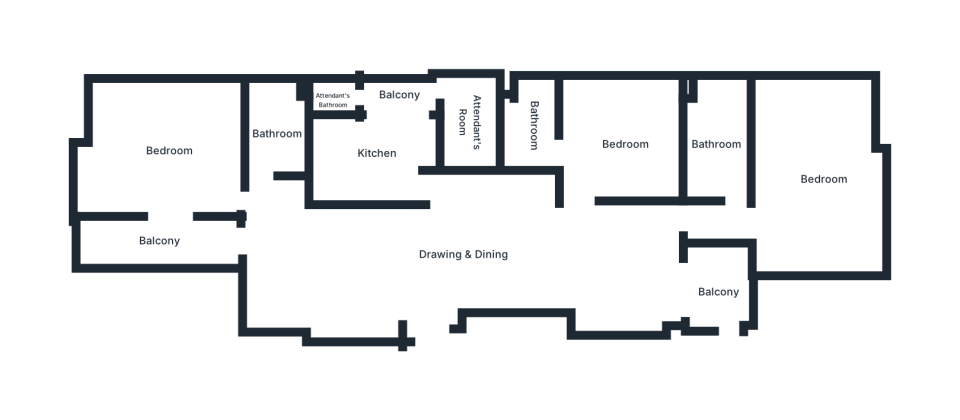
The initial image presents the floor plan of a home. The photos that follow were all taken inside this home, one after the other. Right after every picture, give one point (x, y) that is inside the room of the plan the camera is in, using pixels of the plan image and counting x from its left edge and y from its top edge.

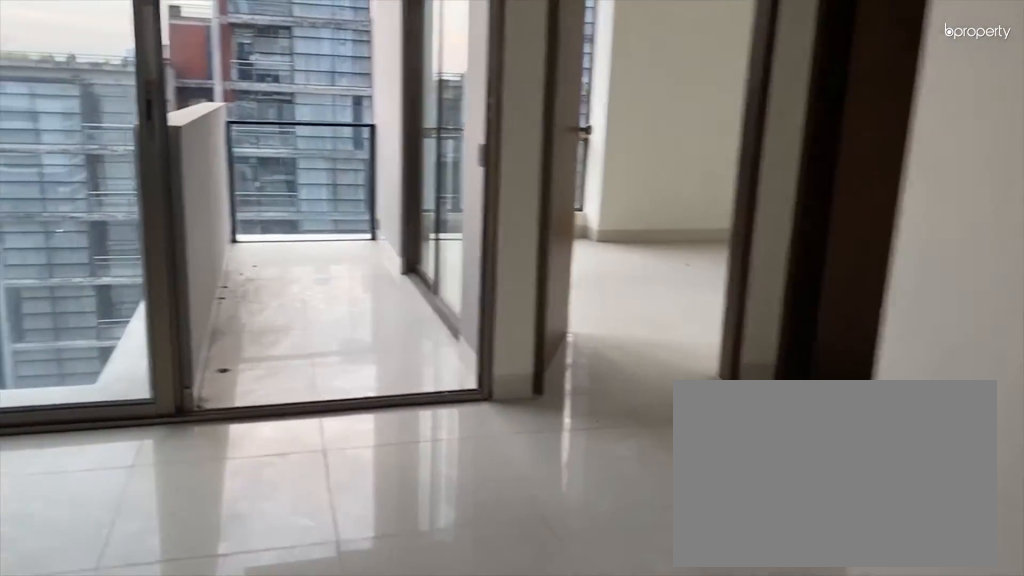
(303, 264)
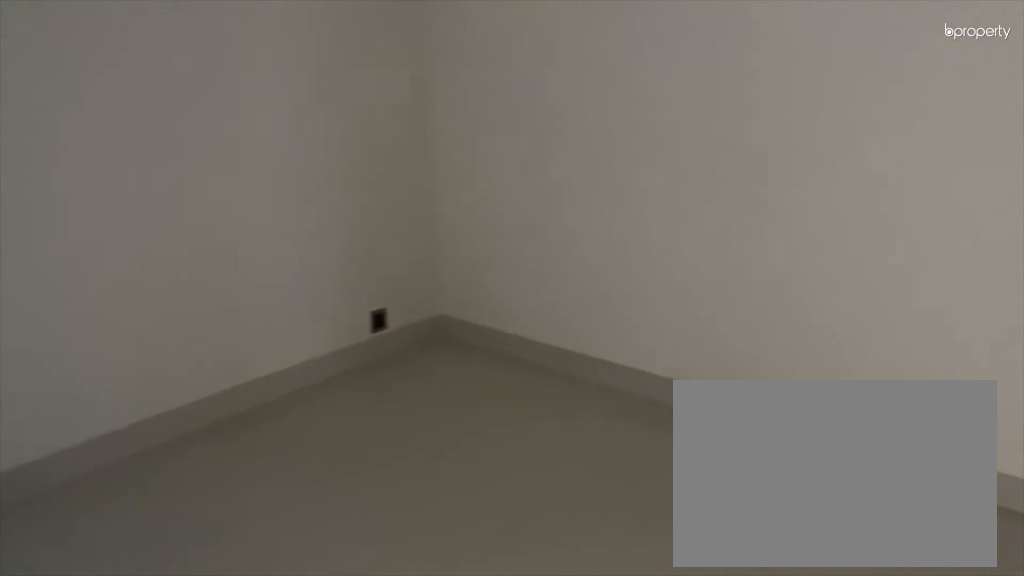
(615, 145)
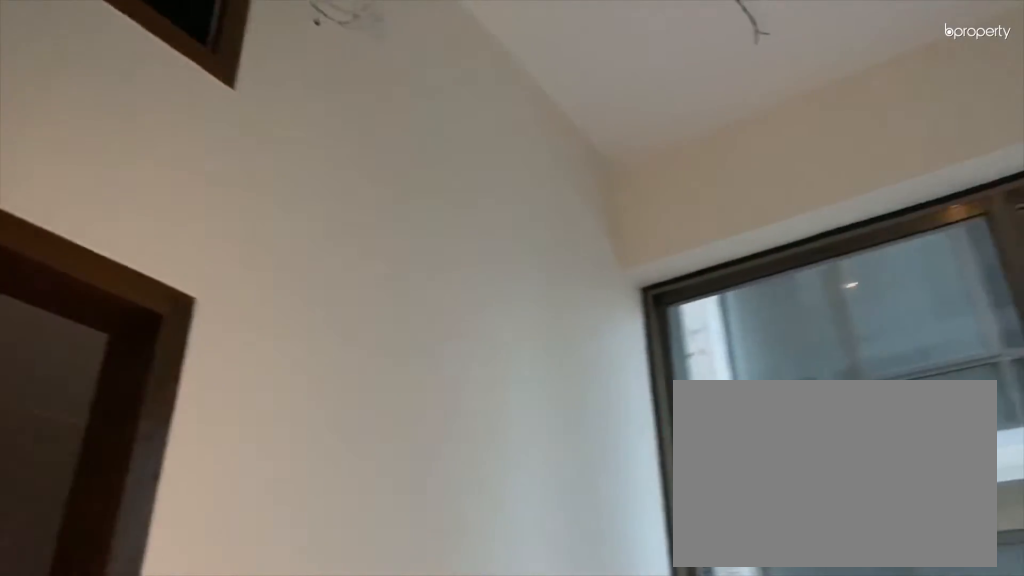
(615, 145)
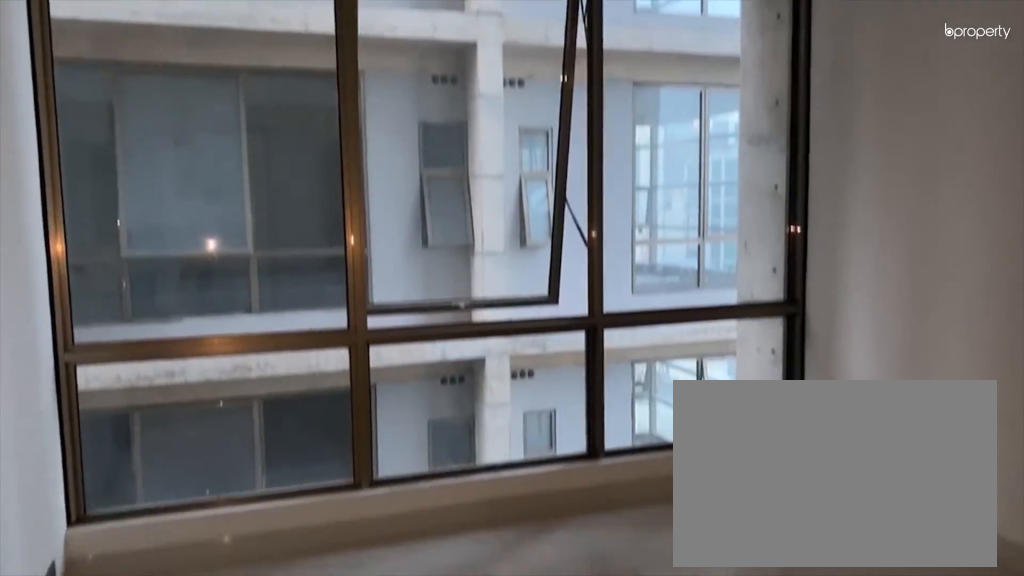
(615, 145)
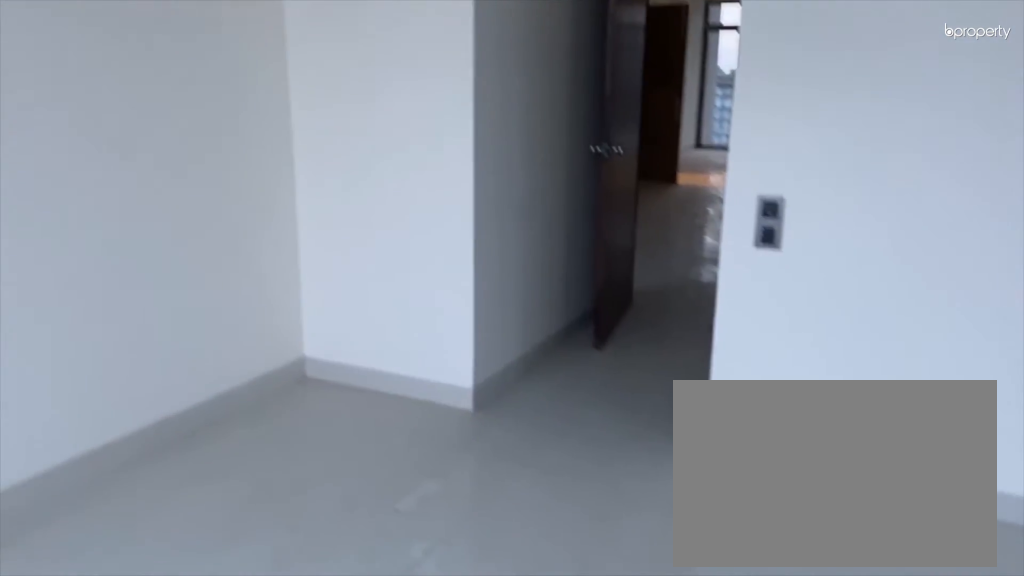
(823, 225)
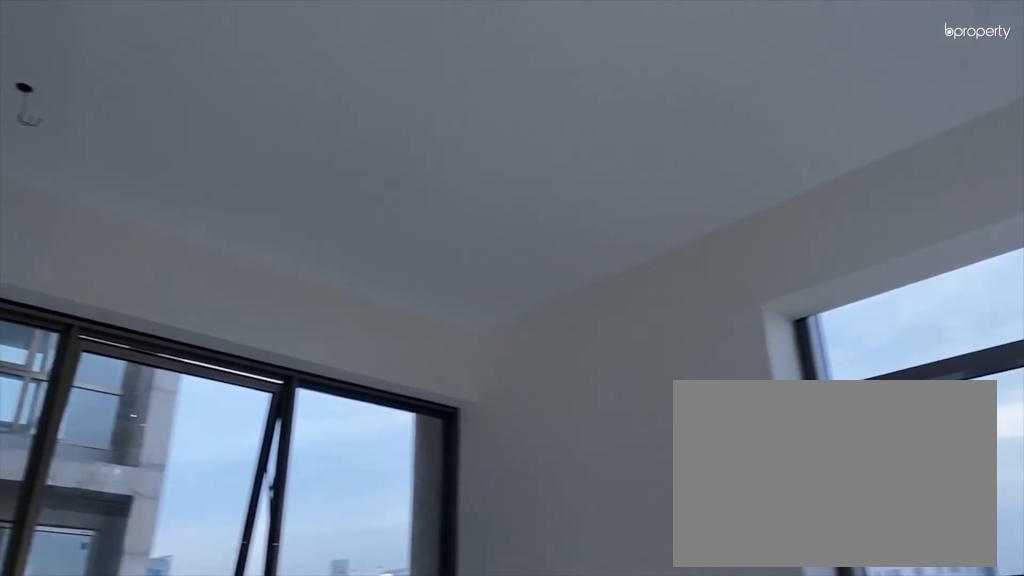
(823, 225)
